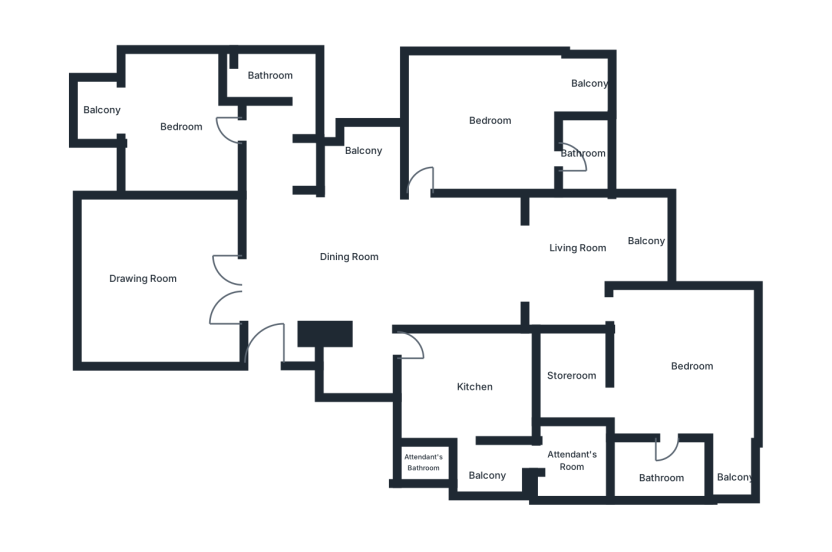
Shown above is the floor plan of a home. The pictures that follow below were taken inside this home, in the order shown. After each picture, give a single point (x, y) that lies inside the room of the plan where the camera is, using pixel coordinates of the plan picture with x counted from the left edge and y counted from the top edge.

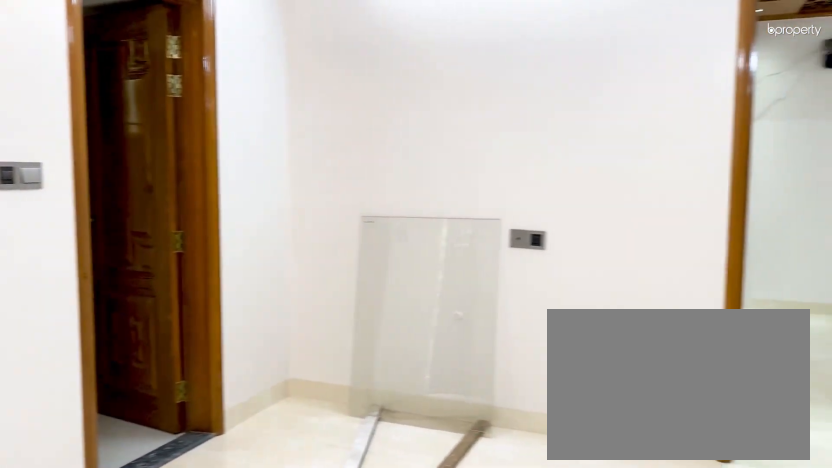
(492, 124)
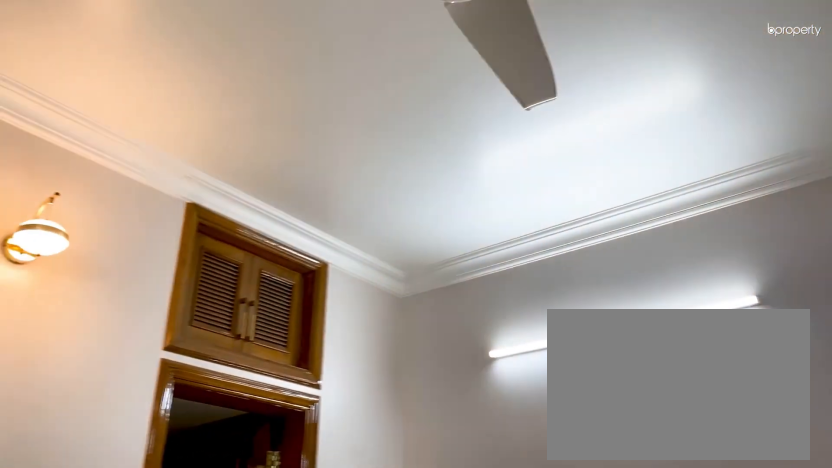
(492, 124)
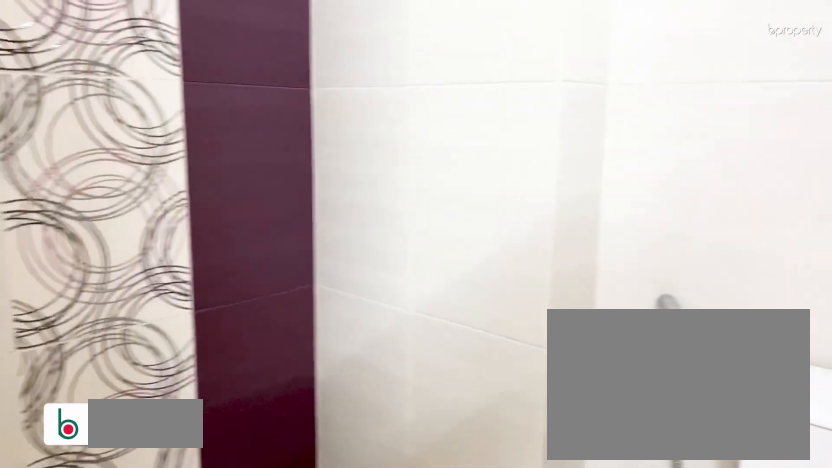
(582, 160)
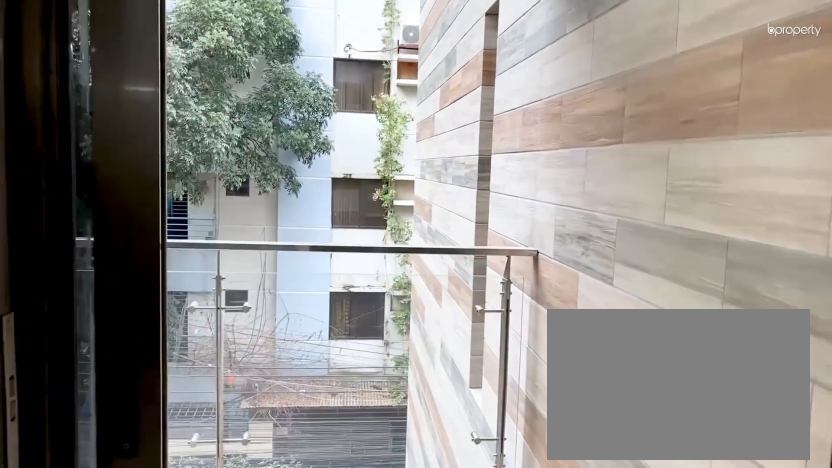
(611, 254)
